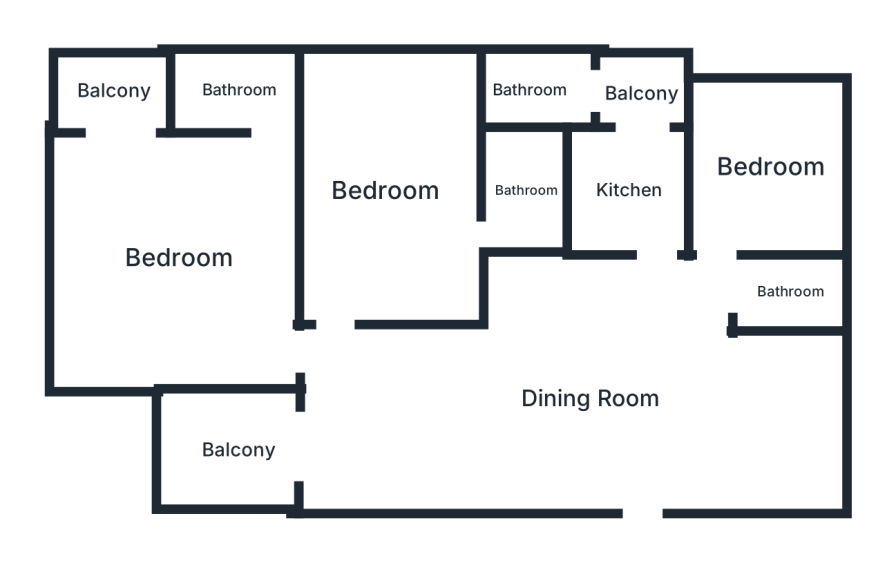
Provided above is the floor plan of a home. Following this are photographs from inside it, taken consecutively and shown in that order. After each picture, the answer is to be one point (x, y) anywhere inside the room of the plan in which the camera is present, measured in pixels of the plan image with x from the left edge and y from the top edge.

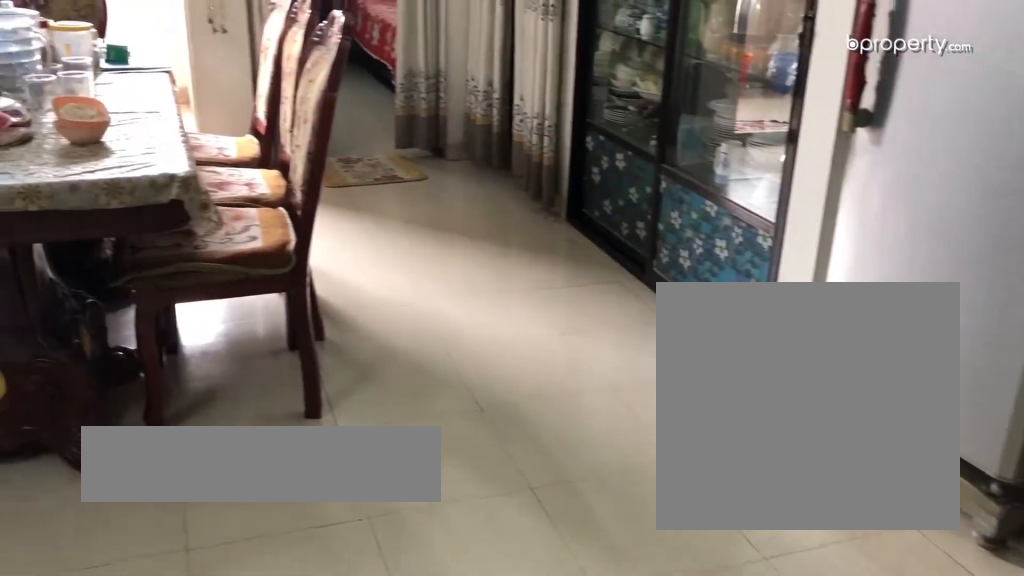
(610, 374)
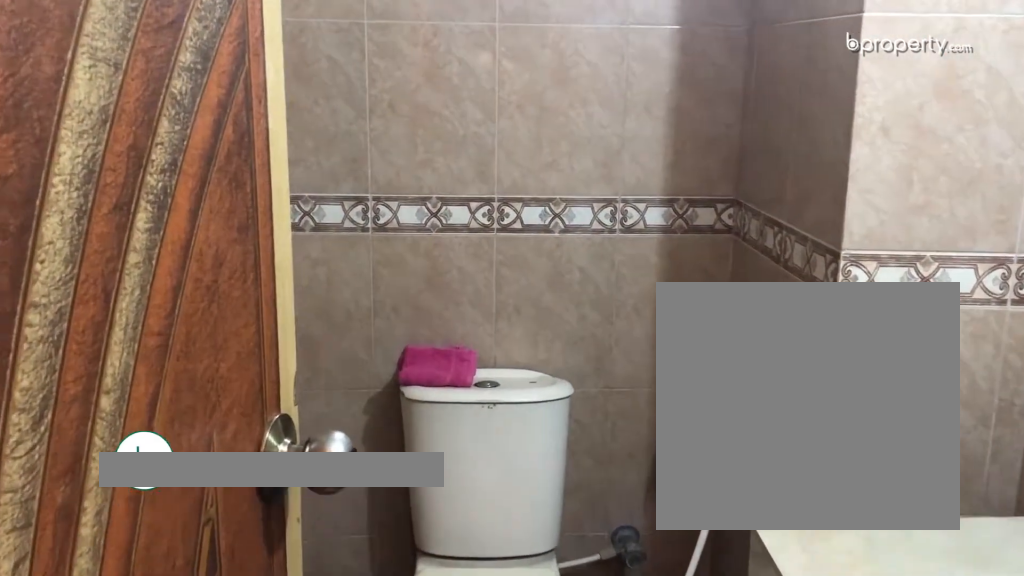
(787, 289)
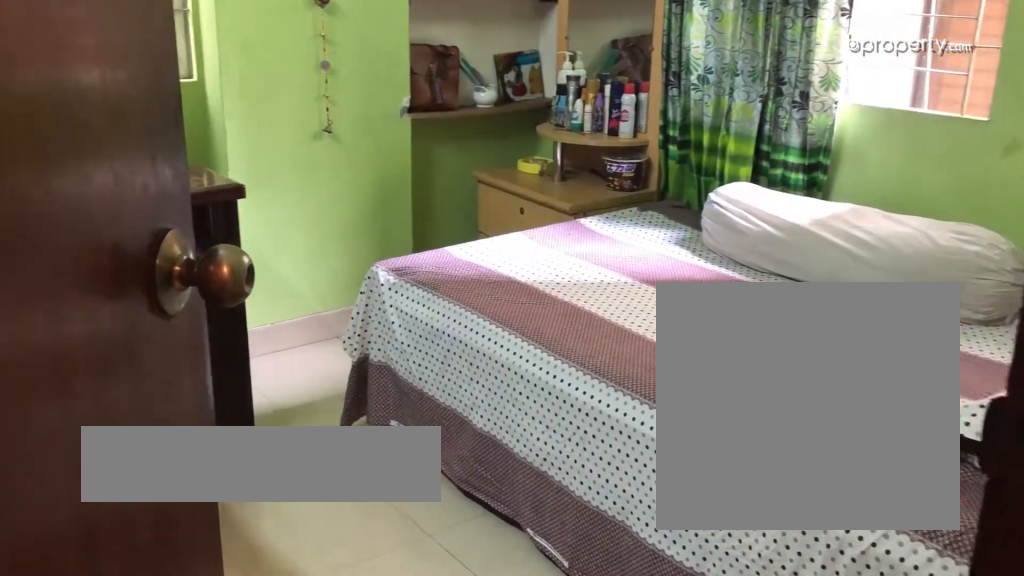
(767, 166)
